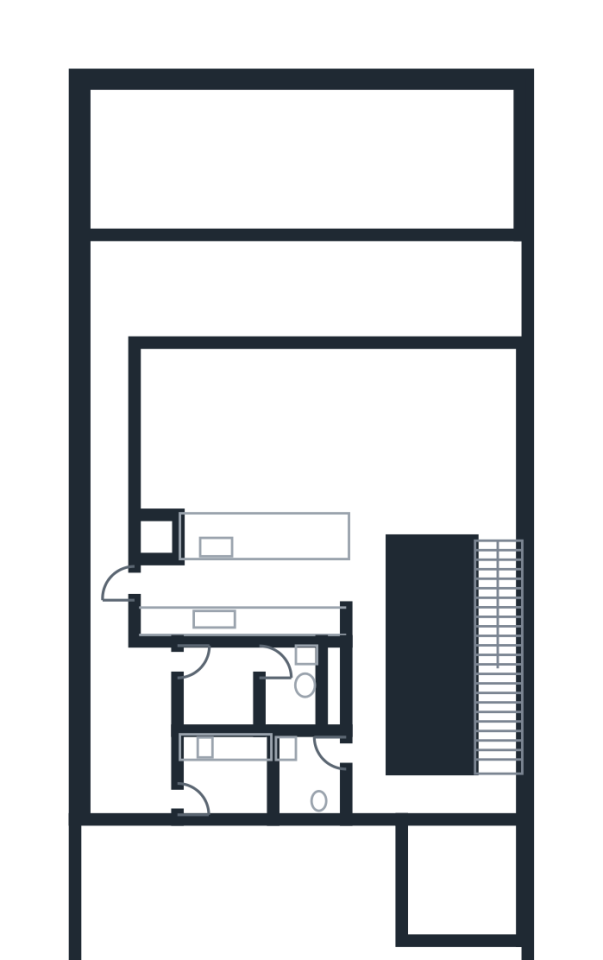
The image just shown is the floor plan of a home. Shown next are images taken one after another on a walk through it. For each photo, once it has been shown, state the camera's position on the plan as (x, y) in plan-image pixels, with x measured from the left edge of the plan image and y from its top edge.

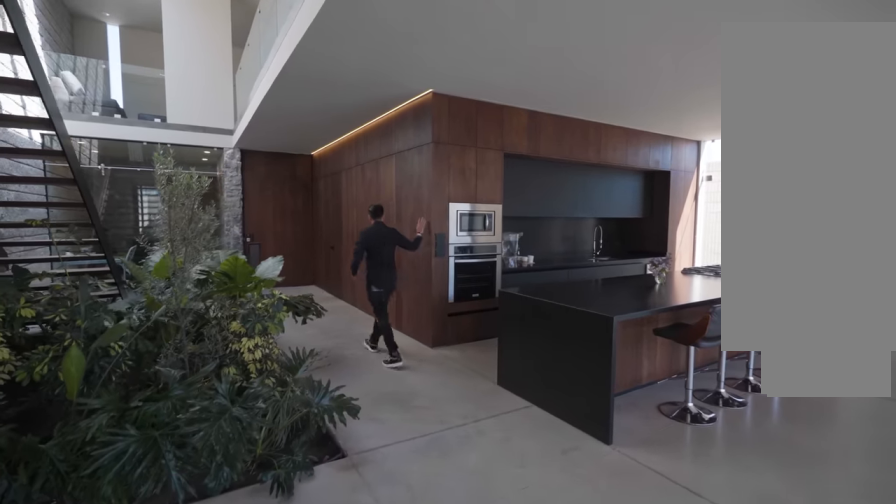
(414, 426)
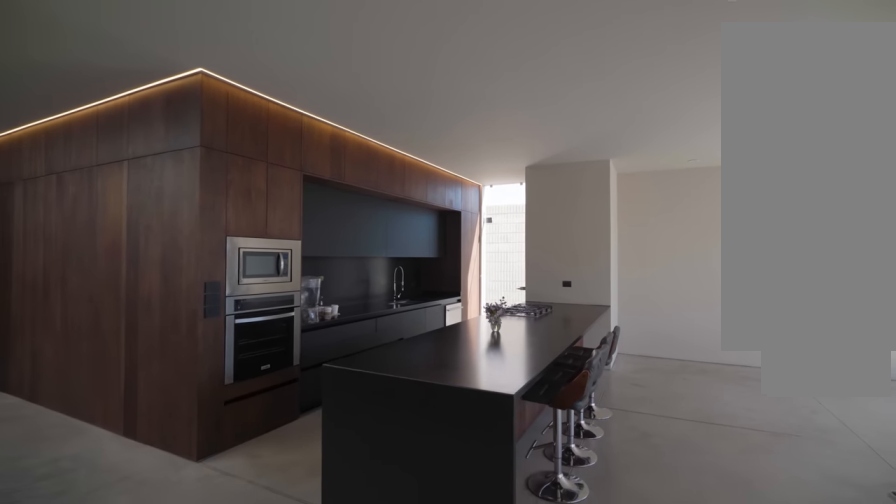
(319, 488)
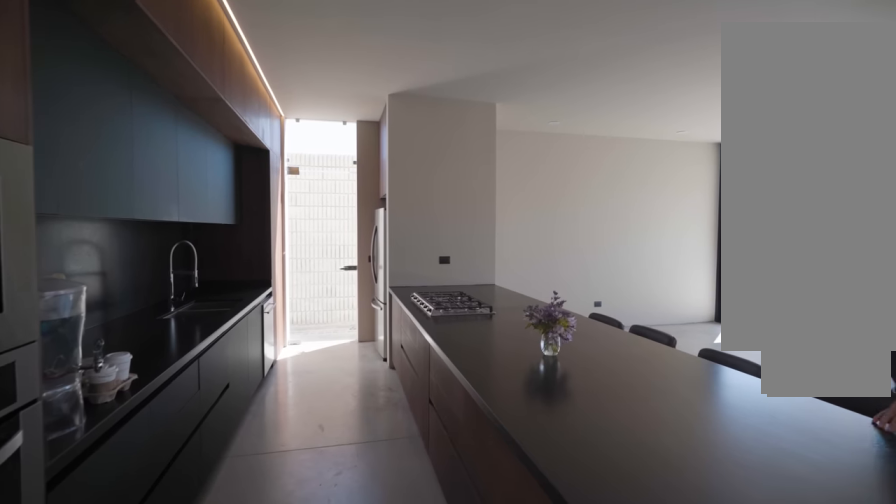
(372, 555)
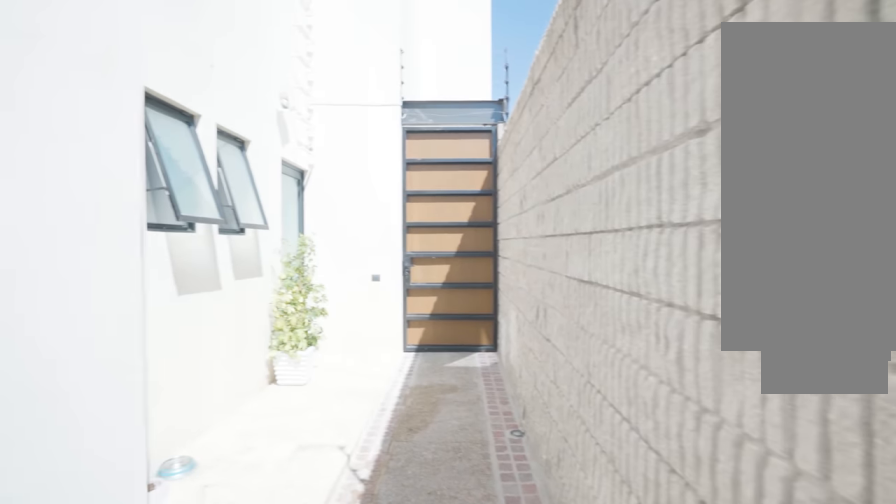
(110, 579)
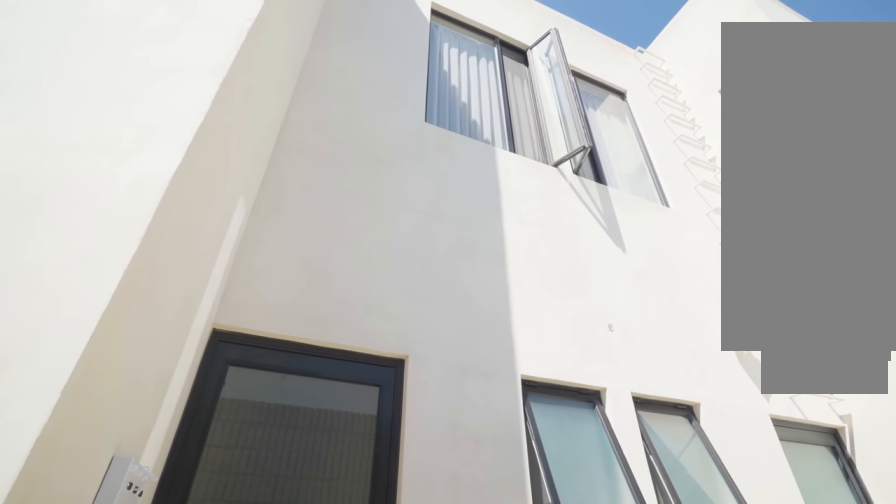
(110, 696)
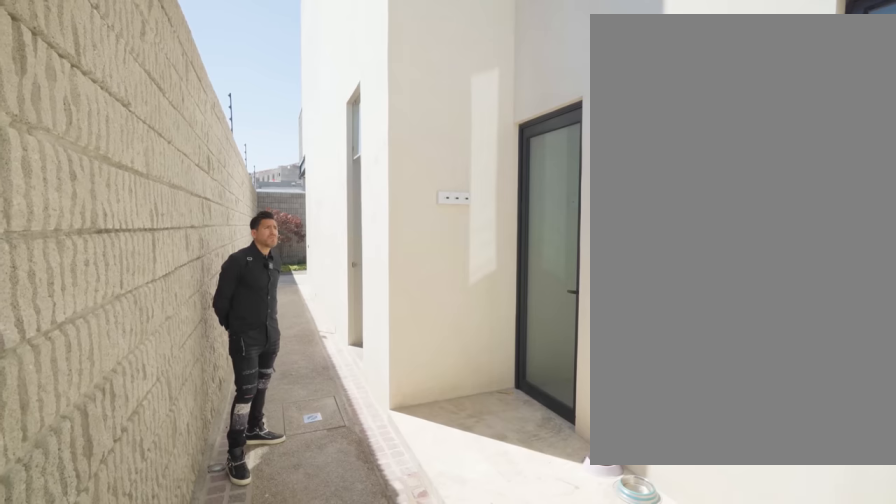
(127, 779)
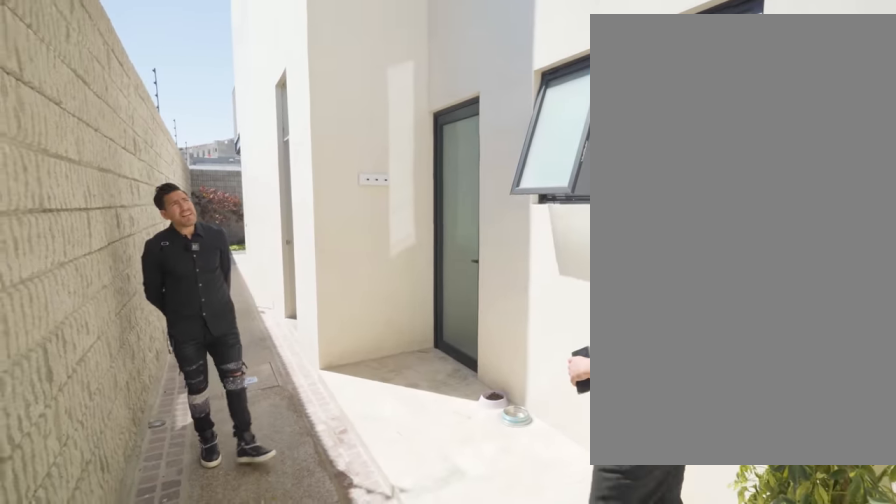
(119, 788)
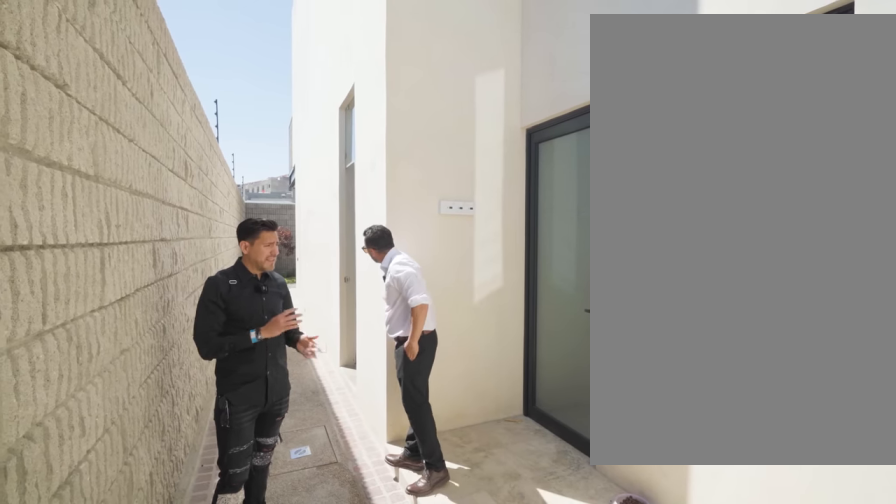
(117, 774)
